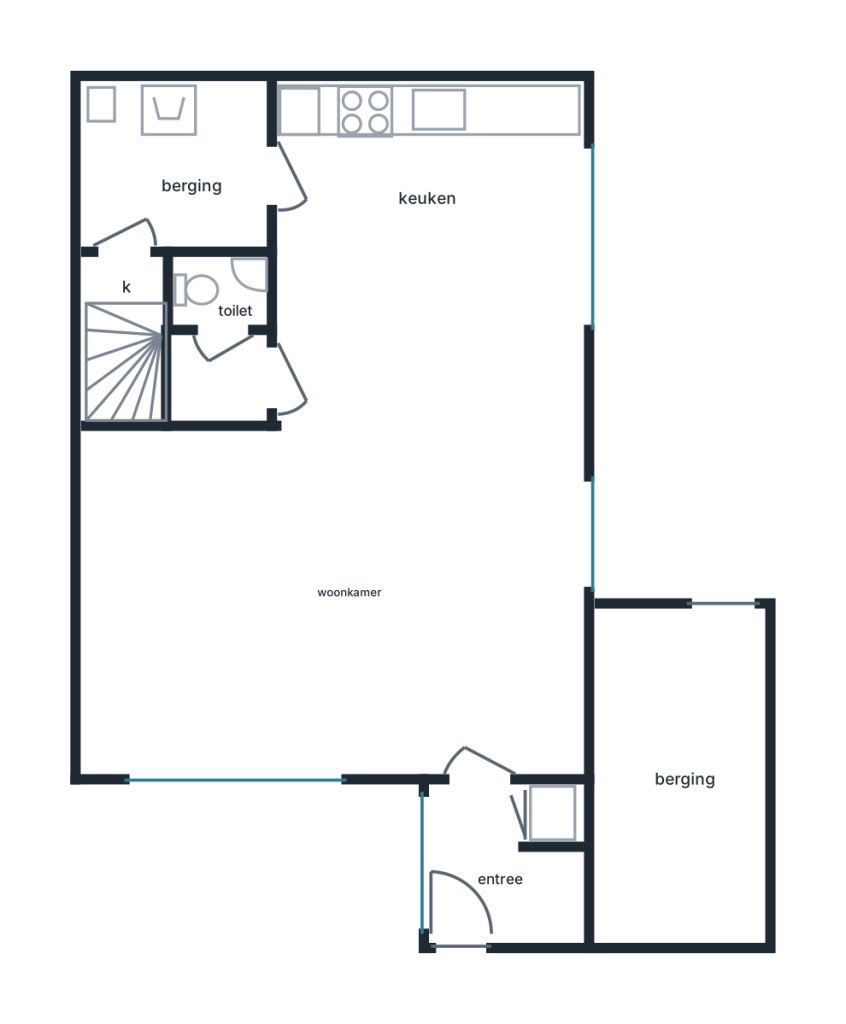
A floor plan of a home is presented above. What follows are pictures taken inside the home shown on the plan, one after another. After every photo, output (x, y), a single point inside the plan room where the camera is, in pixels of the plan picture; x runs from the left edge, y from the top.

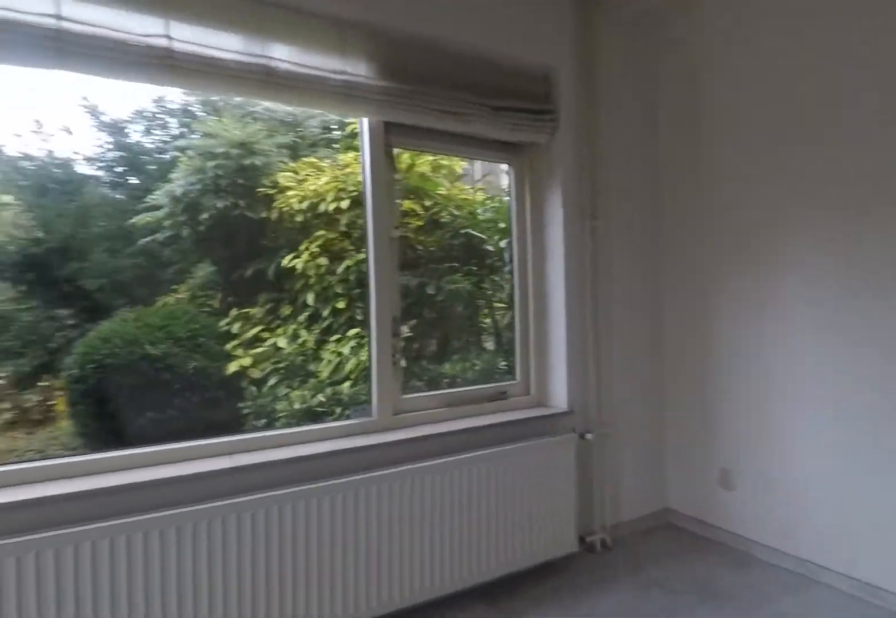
(260, 604)
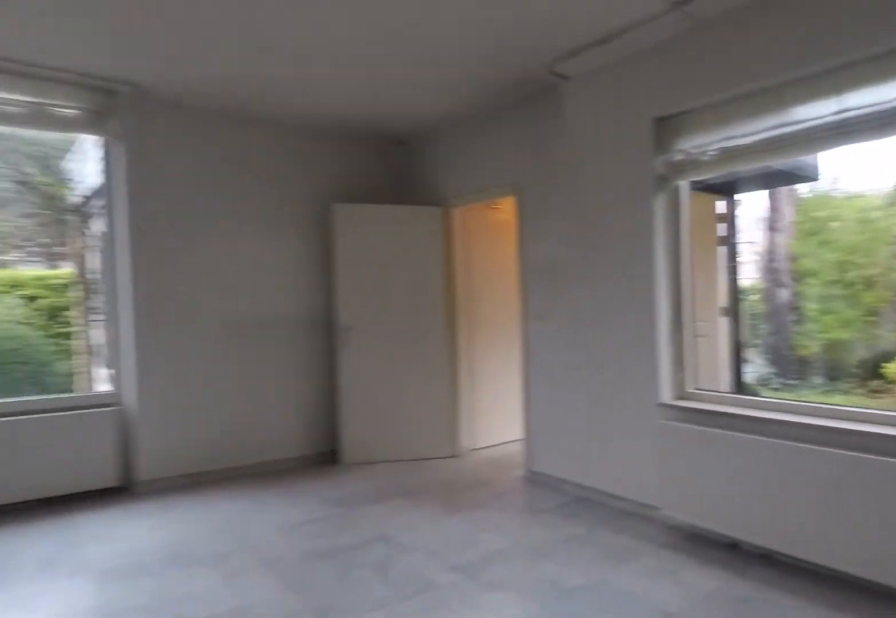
(260, 604)
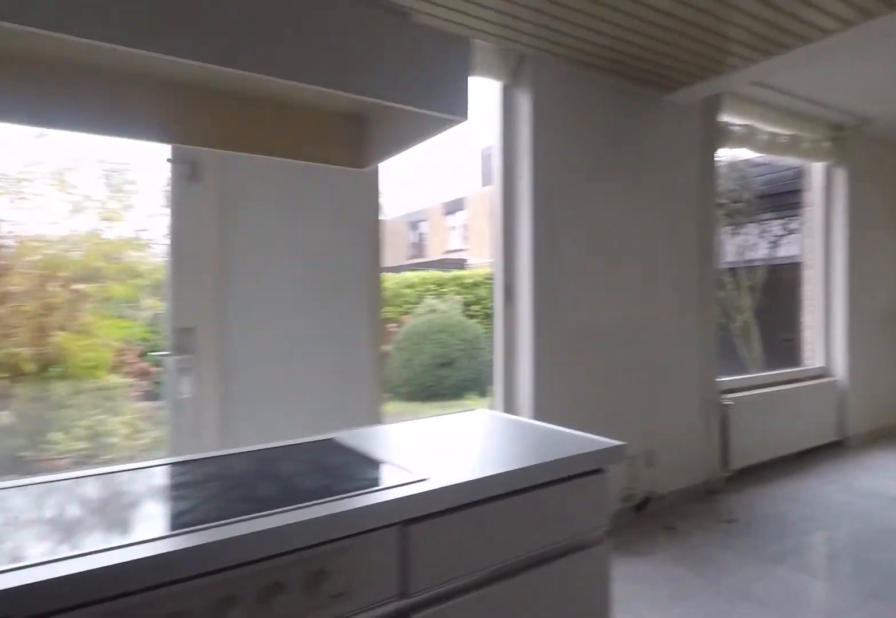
(428, 168)
